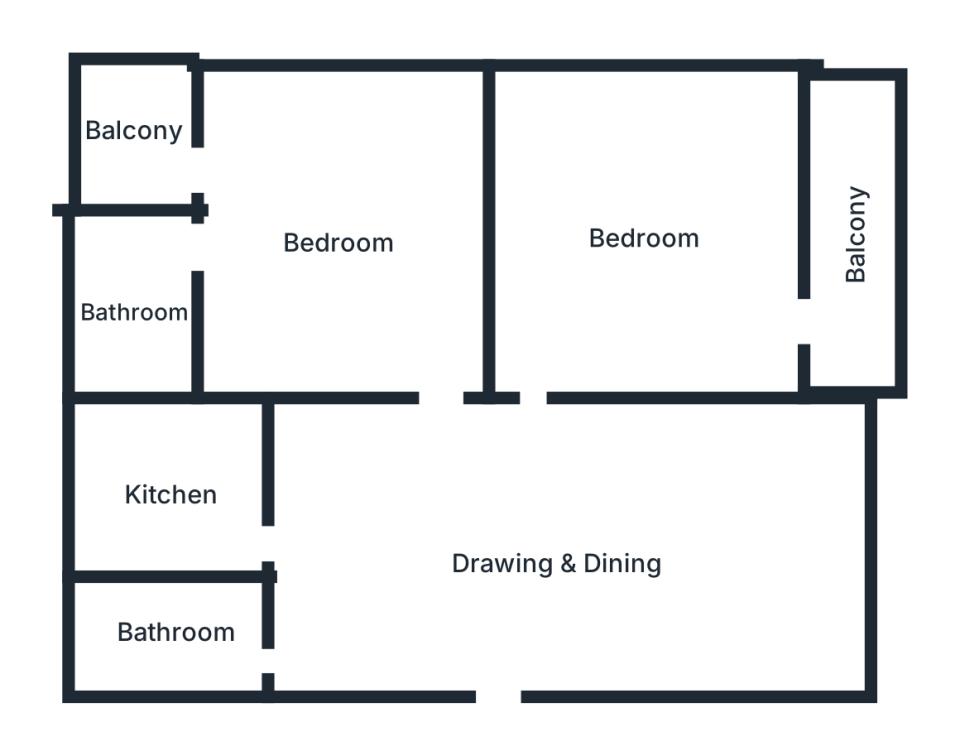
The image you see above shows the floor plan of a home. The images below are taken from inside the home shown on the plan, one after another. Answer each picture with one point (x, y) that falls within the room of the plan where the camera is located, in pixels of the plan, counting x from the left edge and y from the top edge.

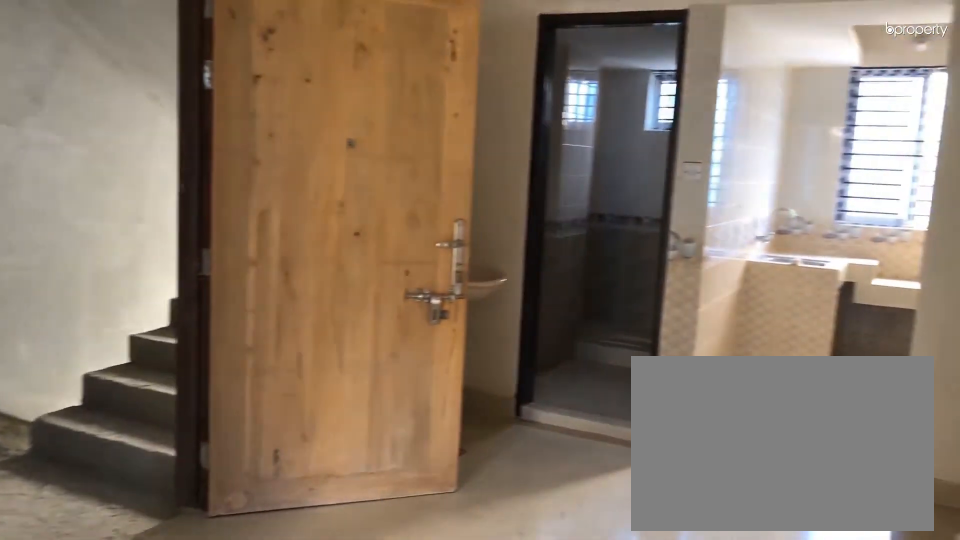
(506, 578)
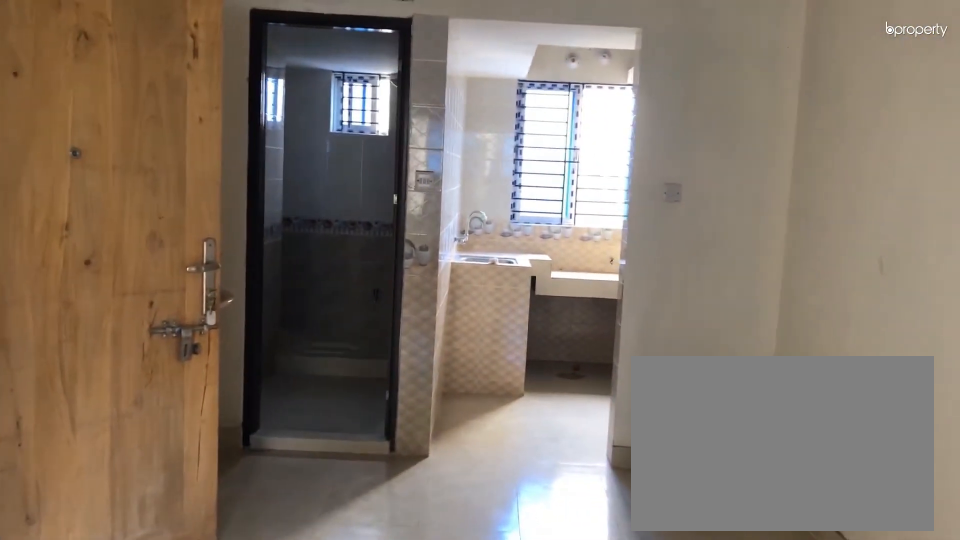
(506, 578)
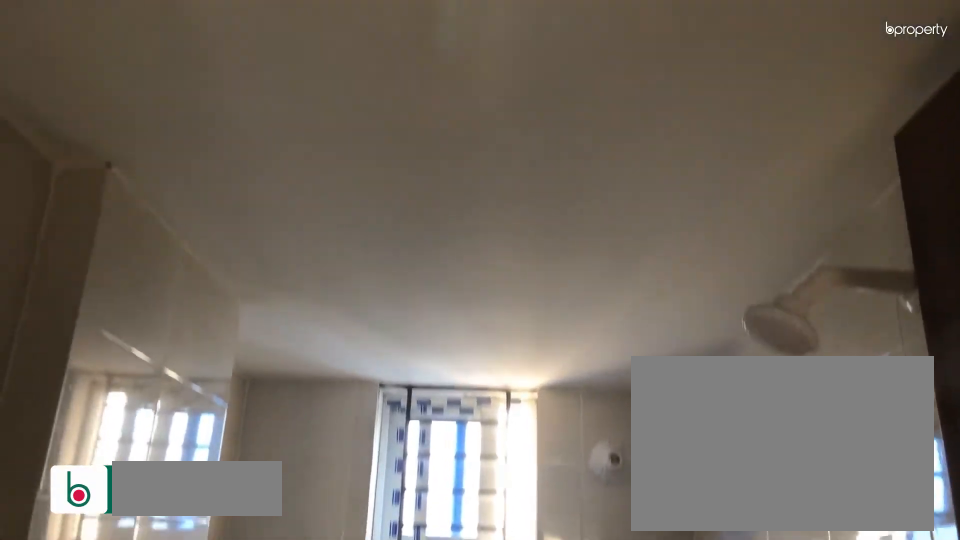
(177, 641)
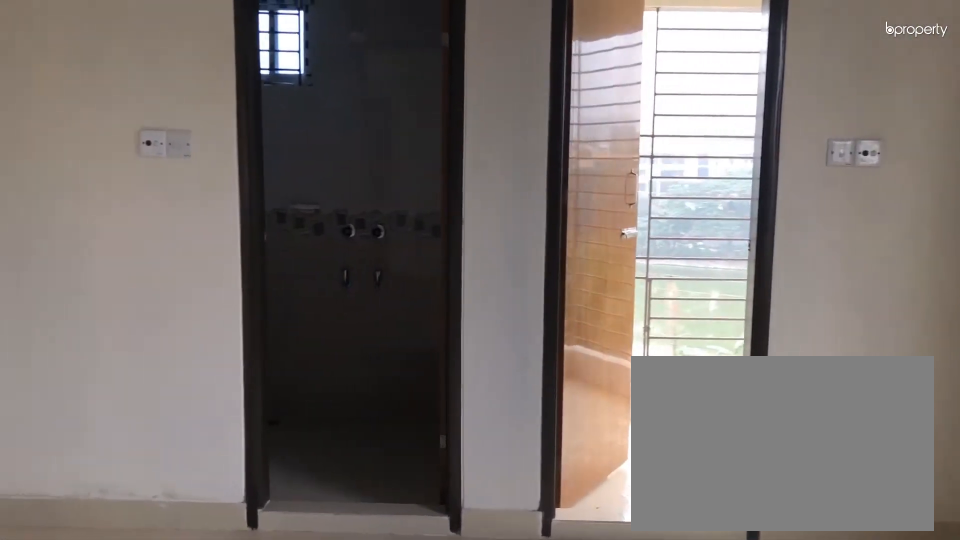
(324, 240)
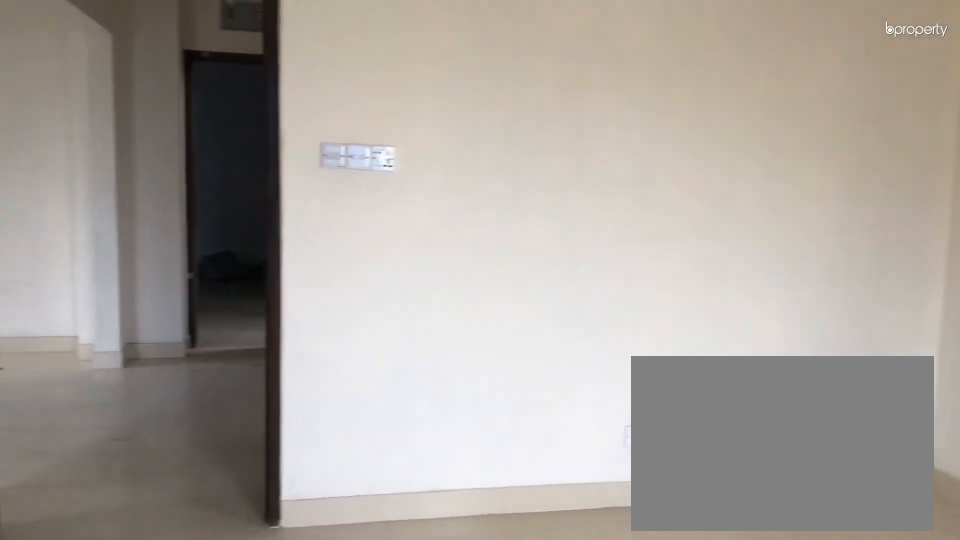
(324, 240)
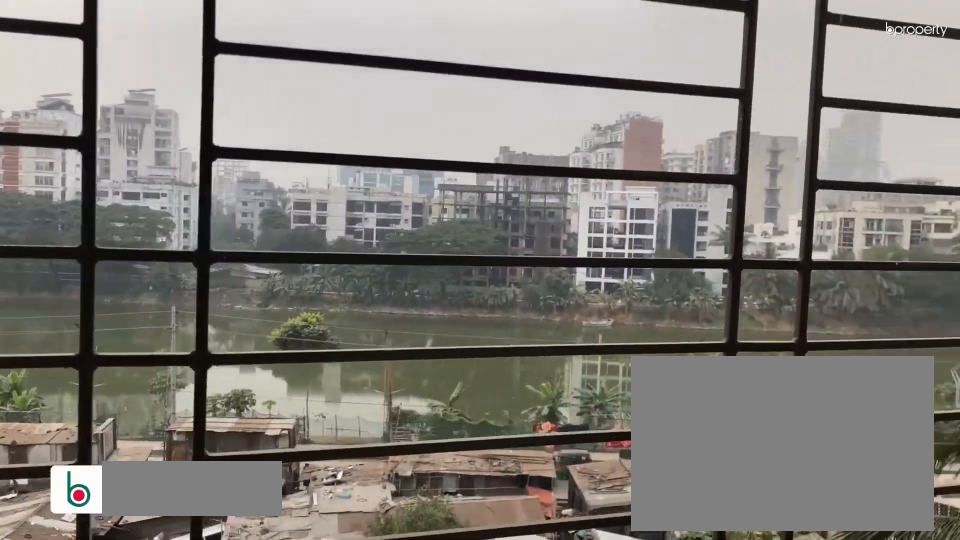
(147, 162)
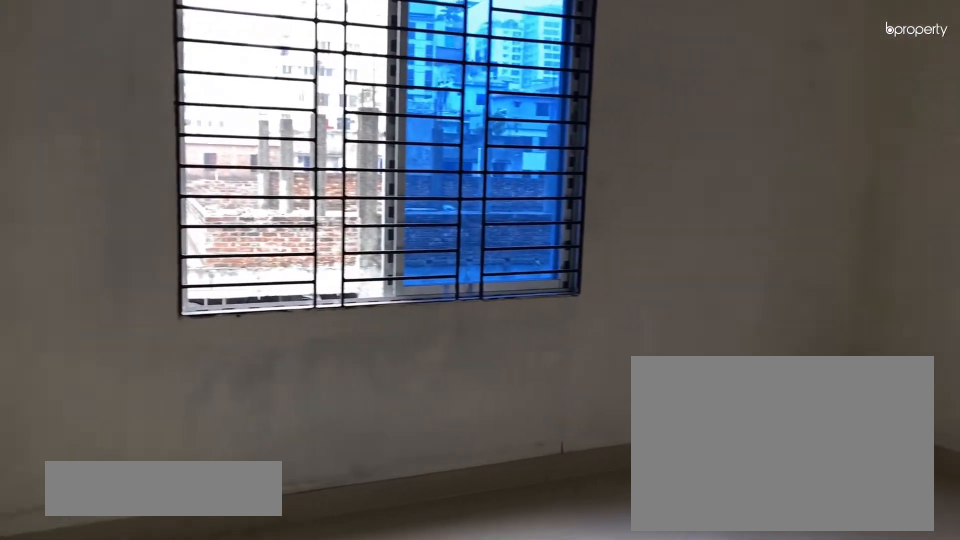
(643, 252)
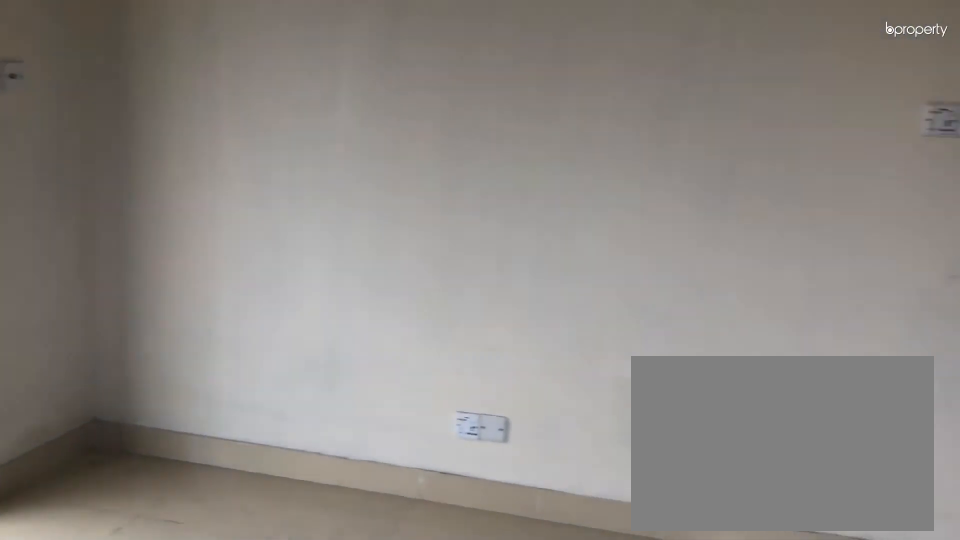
(643, 252)
